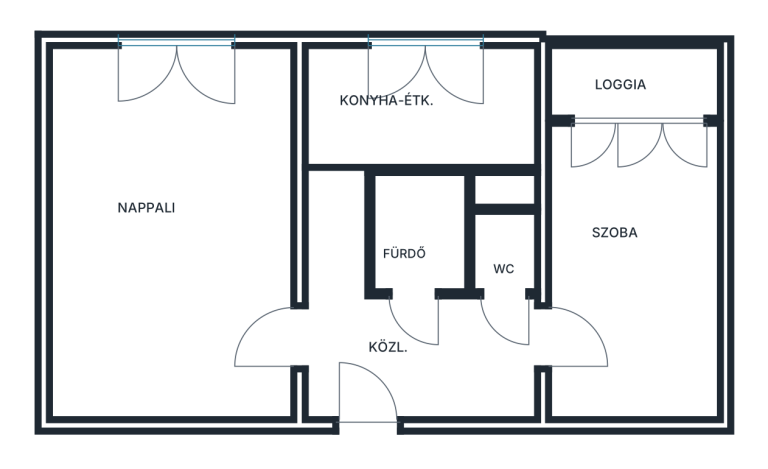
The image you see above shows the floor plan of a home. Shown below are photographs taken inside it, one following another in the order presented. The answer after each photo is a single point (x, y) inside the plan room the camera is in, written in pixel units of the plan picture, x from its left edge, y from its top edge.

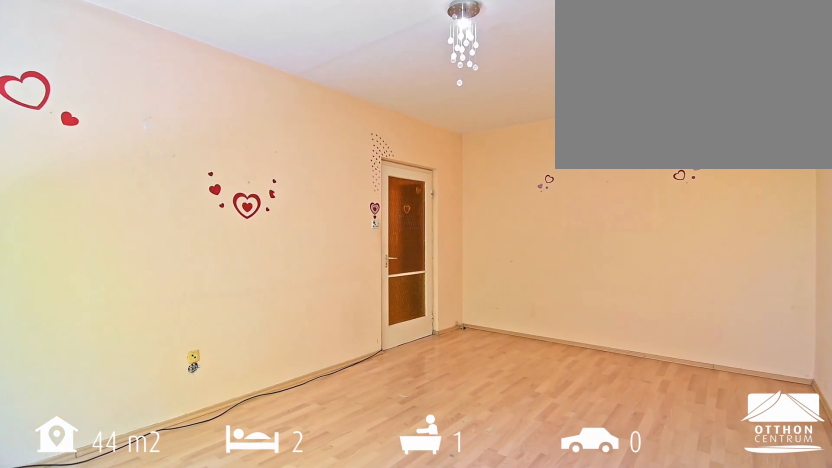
(149, 236)
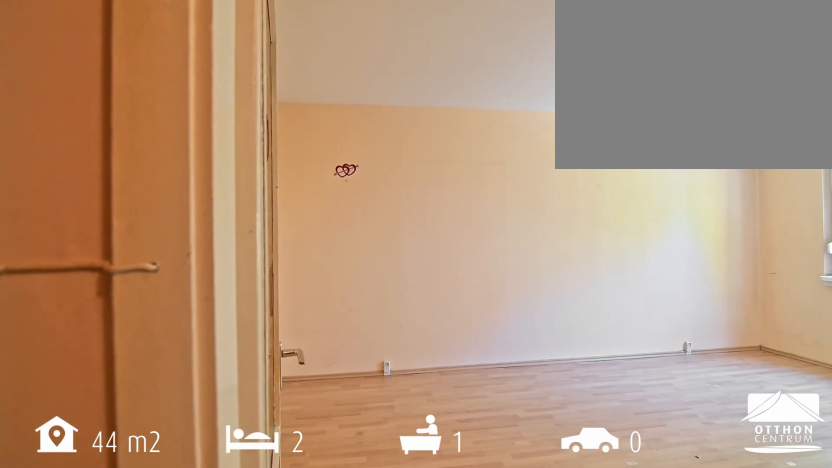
(149, 236)
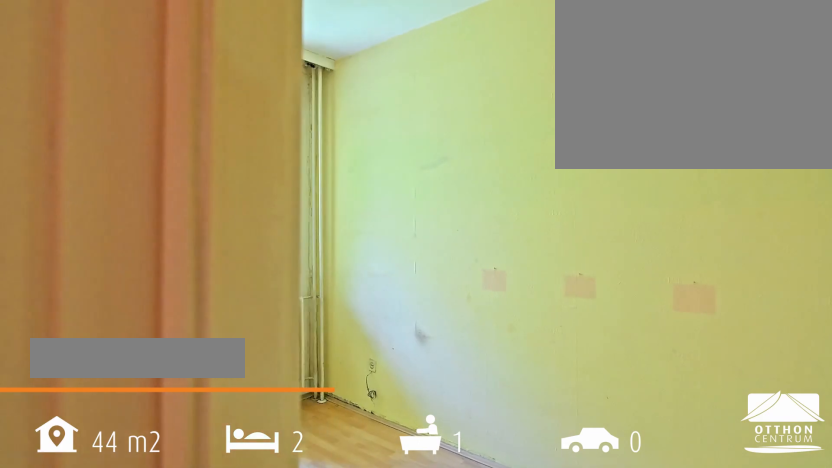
(621, 264)
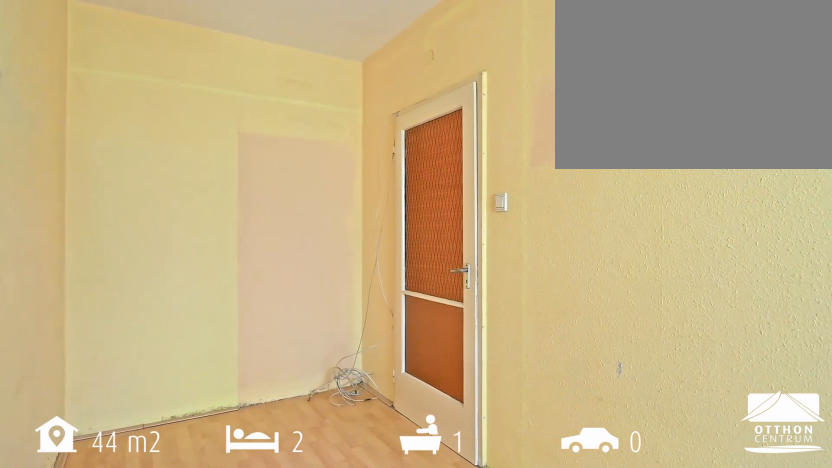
(621, 264)
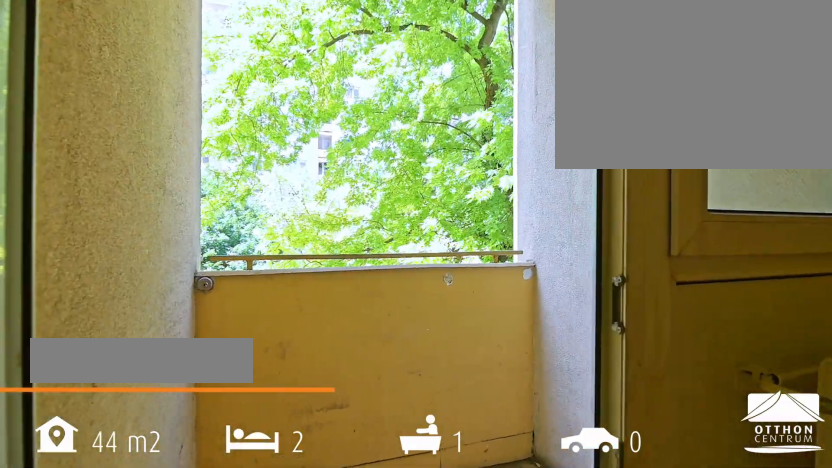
(691, 86)
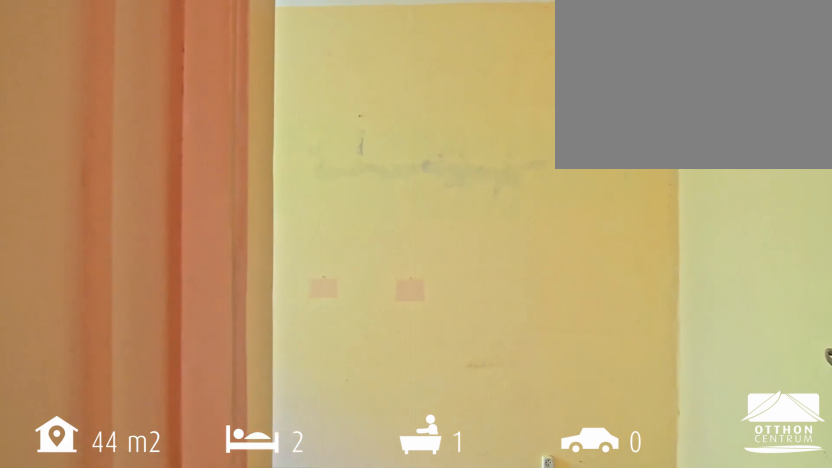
(621, 257)
